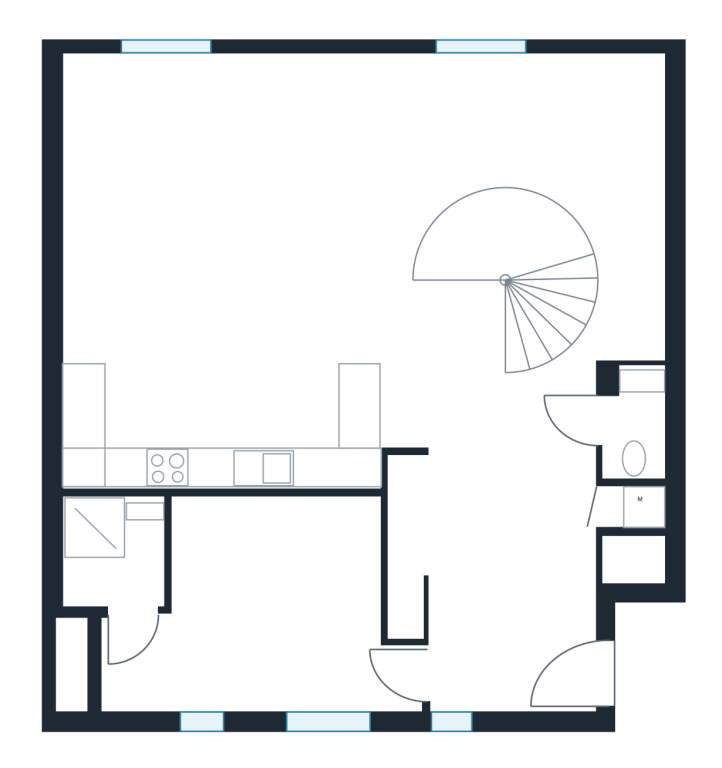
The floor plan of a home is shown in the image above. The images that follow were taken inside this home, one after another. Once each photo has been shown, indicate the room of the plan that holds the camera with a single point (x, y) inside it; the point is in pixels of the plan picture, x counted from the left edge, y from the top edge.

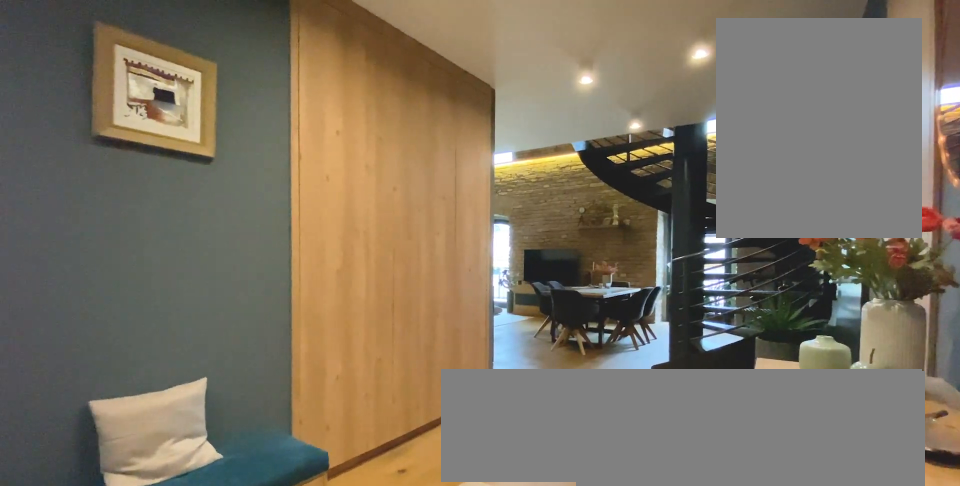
(517, 592)
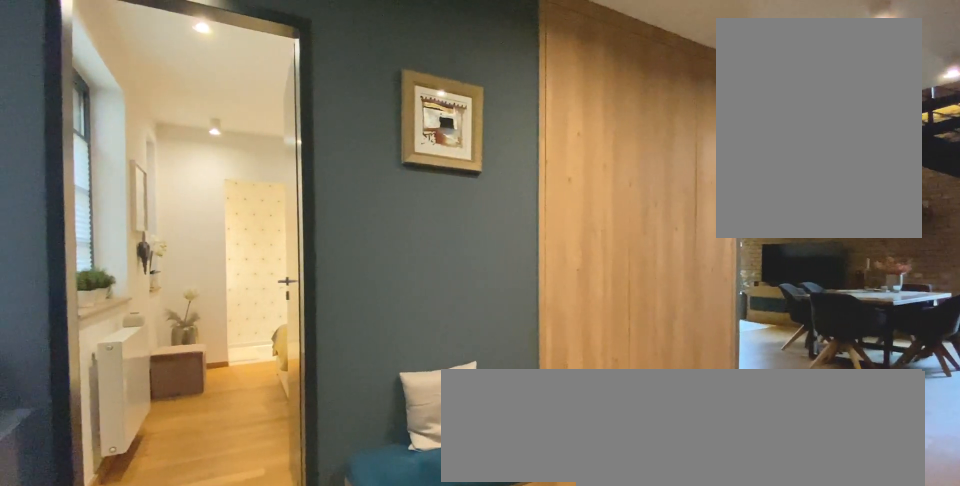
(517, 592)
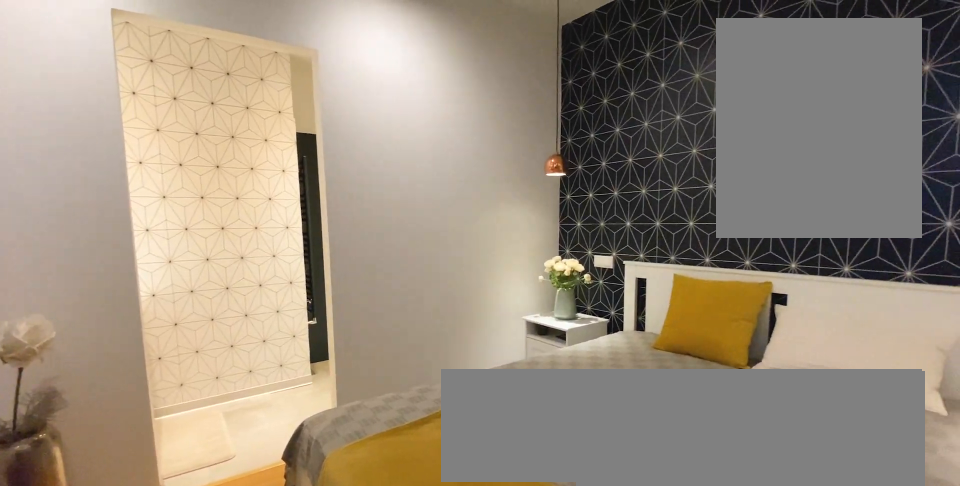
(269, 592)
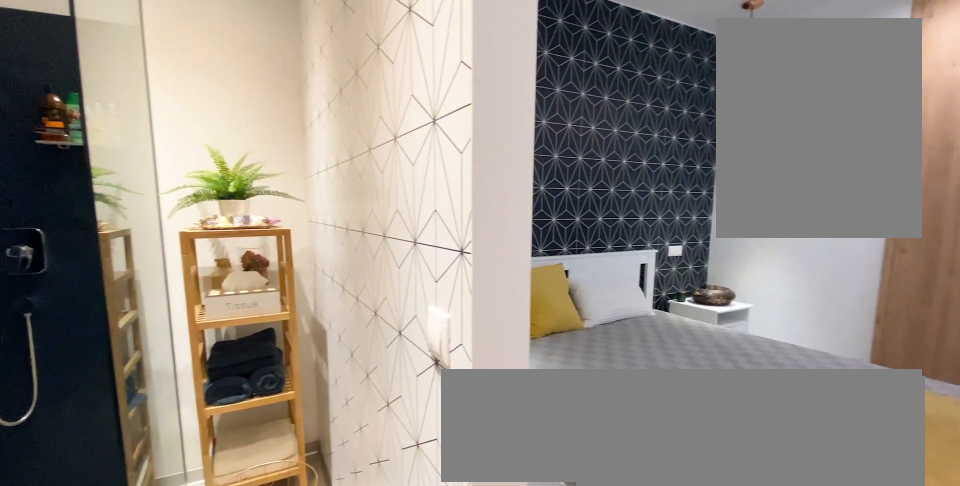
(122, 592)
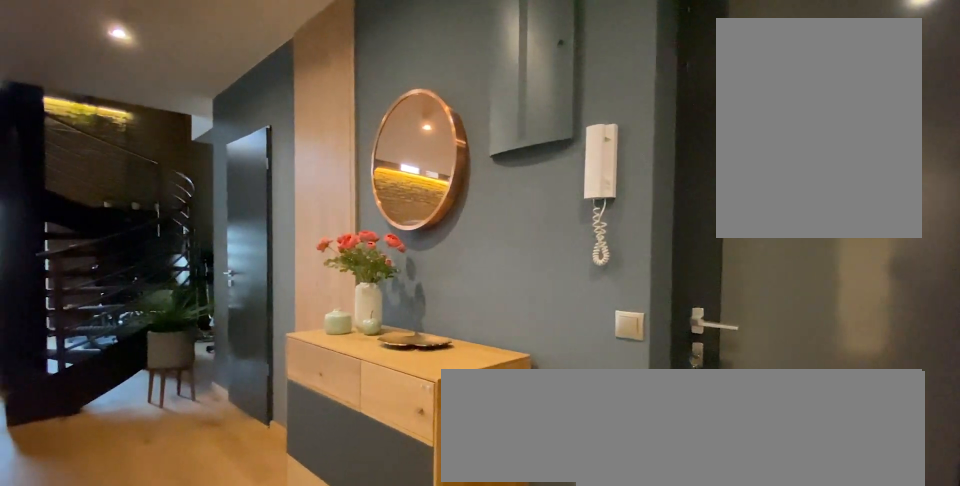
(517, 592)
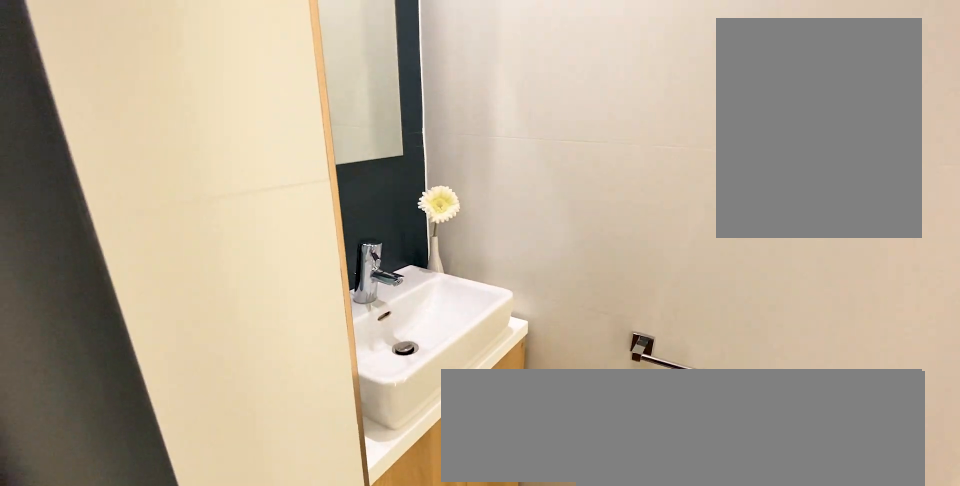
(633, 431)
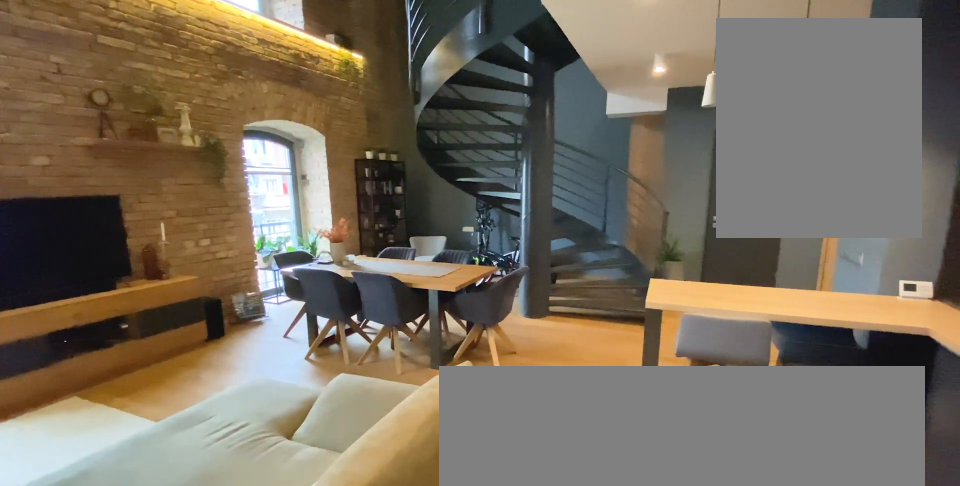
(267, 267)
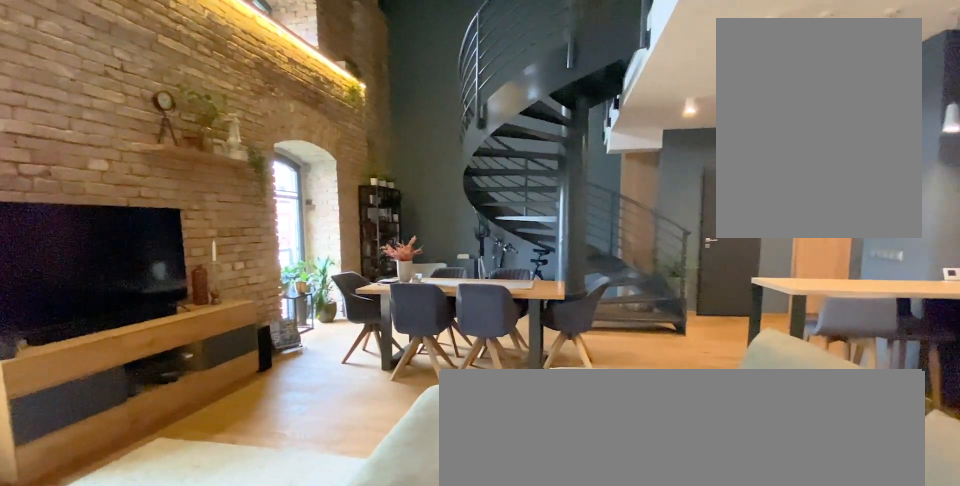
(267, 267)
